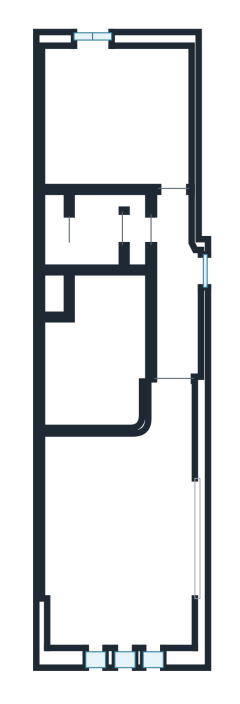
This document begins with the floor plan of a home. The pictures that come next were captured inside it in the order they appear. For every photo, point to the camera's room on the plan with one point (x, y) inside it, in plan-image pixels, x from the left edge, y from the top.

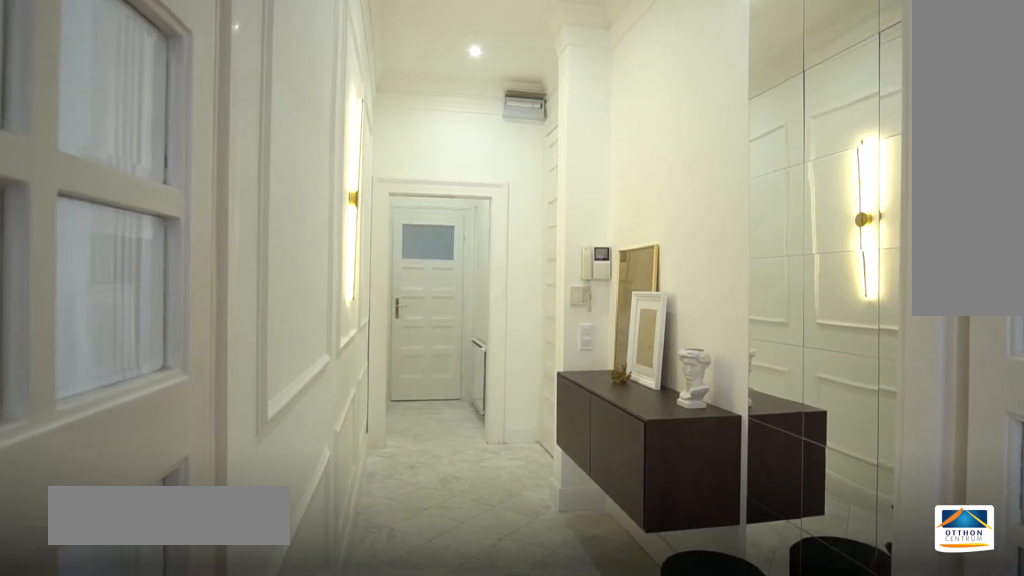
(178, 296)
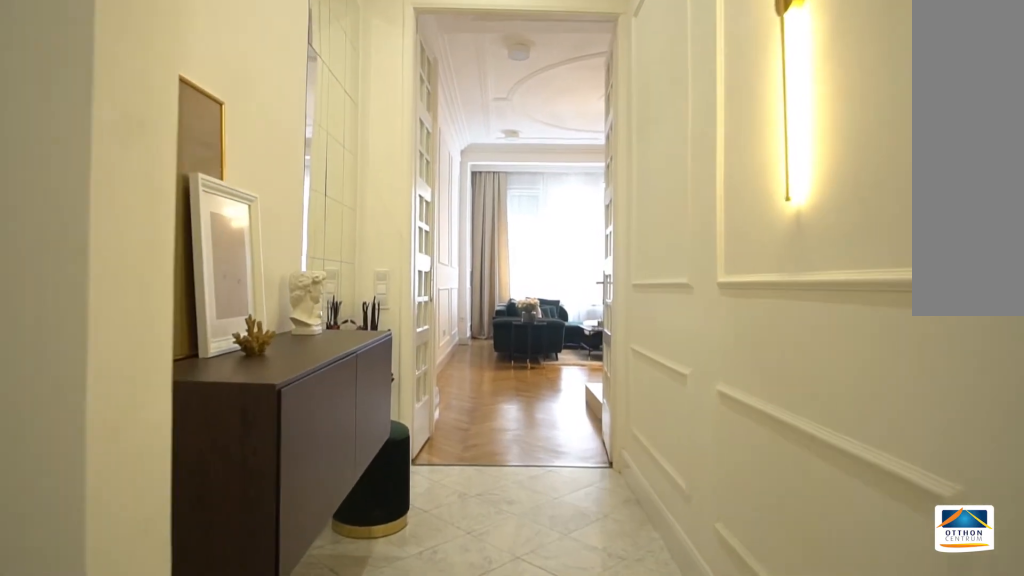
(178, 296)
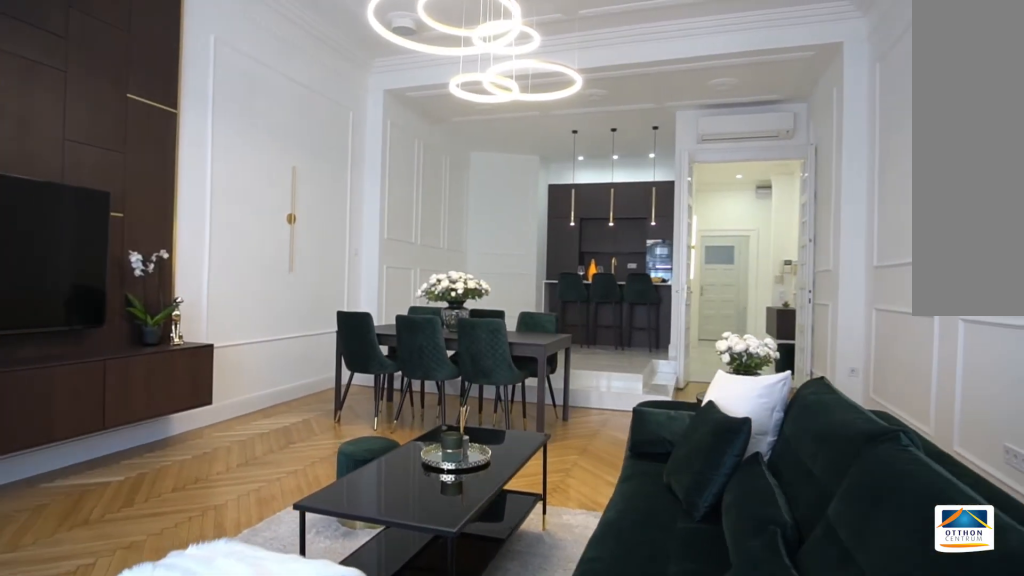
(117, 537)
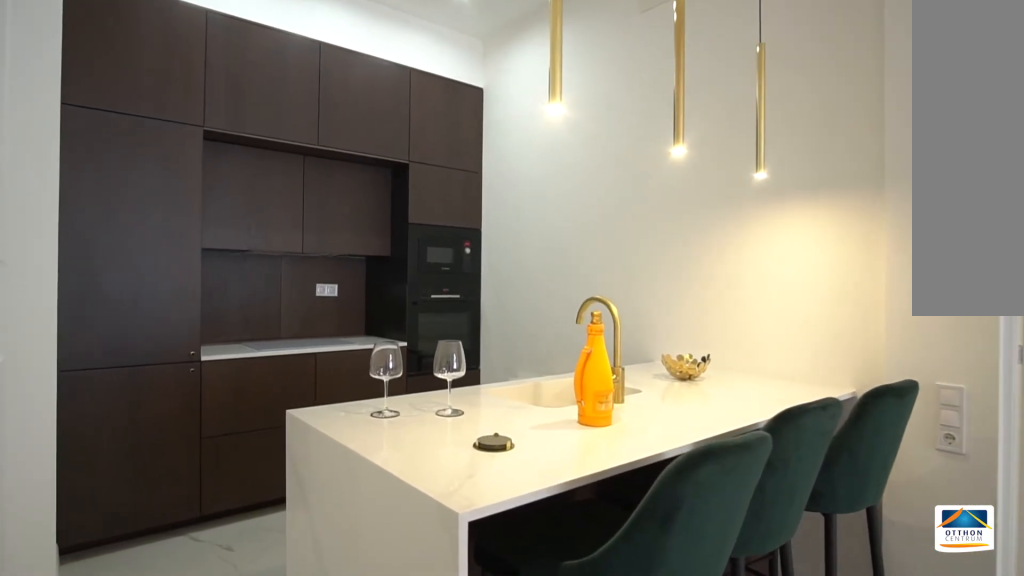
(101, 356)
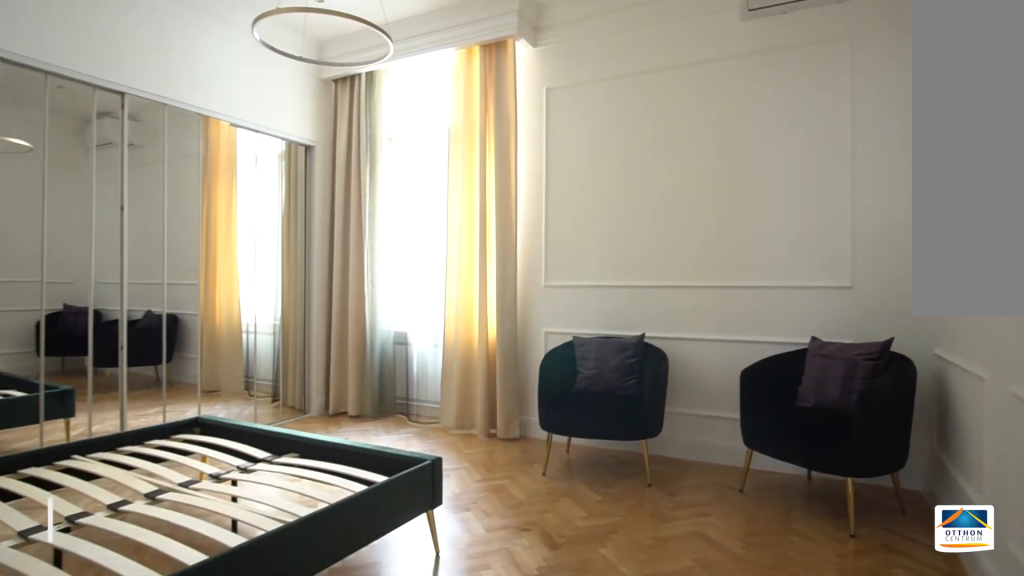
(123, 124)
